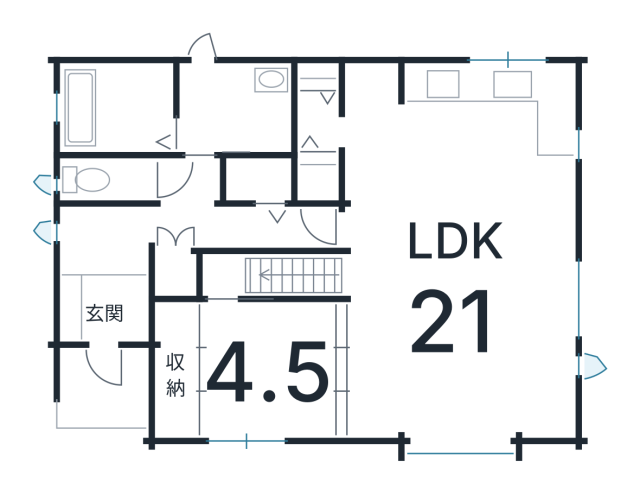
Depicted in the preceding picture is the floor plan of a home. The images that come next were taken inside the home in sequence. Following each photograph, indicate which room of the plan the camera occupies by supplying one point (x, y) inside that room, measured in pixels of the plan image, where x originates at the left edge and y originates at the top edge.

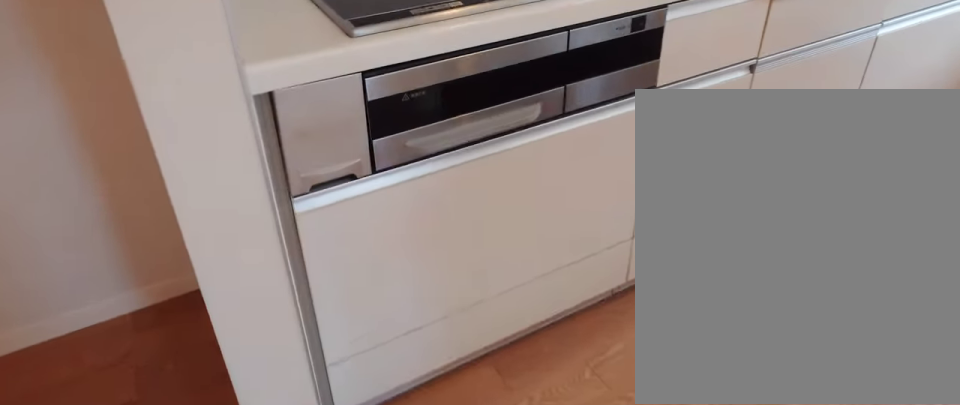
(460, 132)
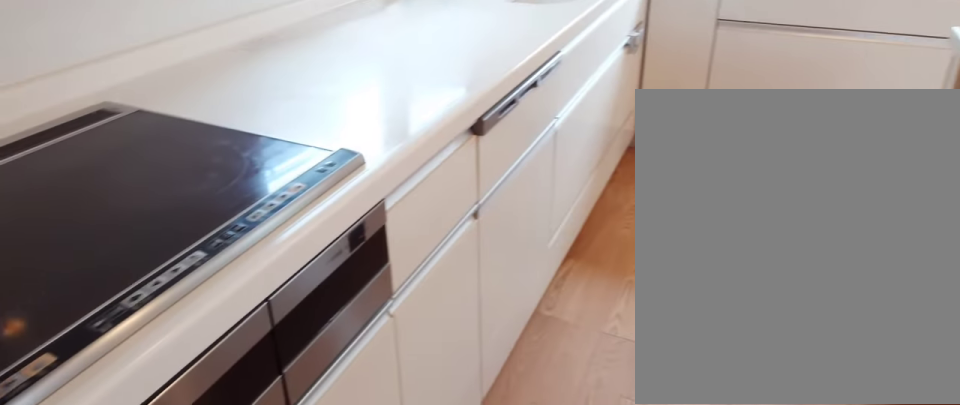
(460, 132)
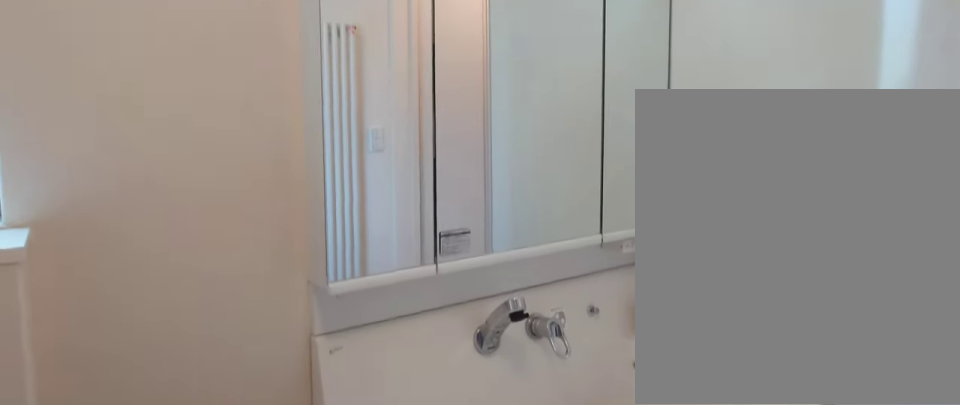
(237, 112)
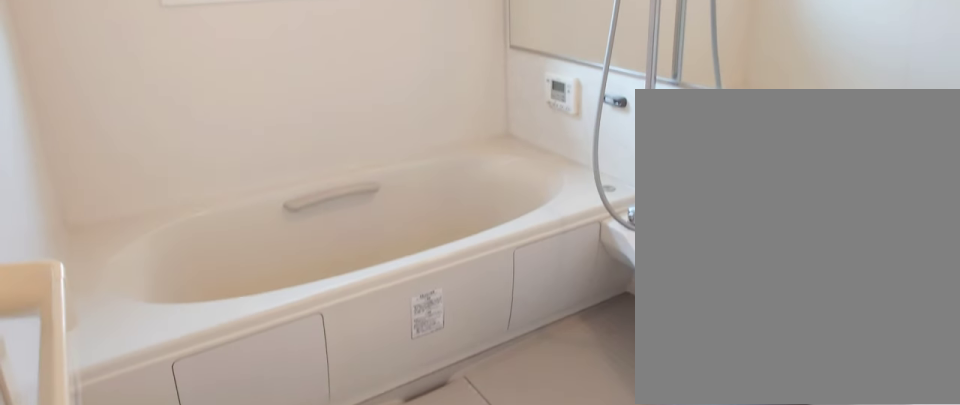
(108, 111)
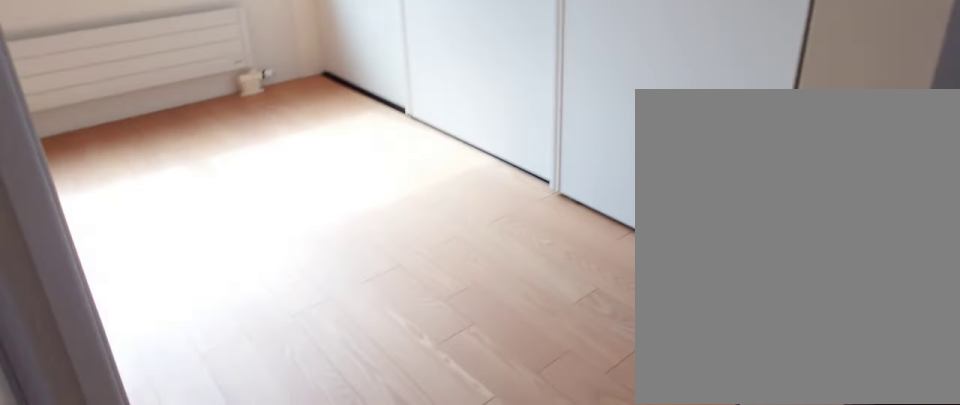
(271, 382)
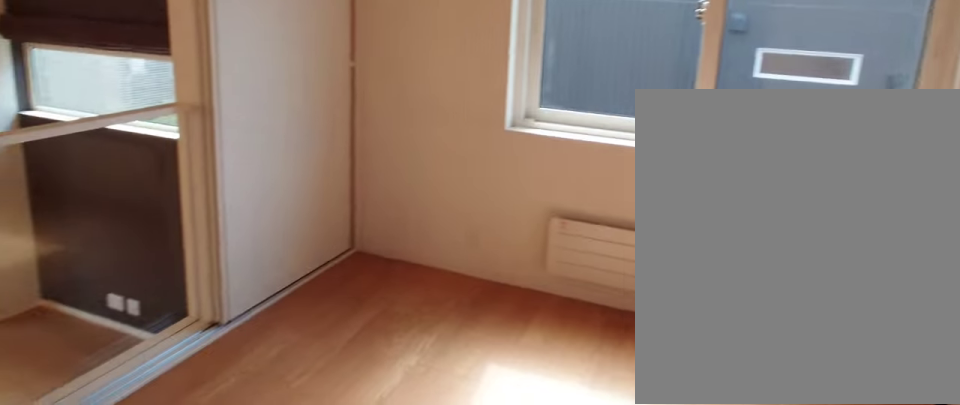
(271, 382)
